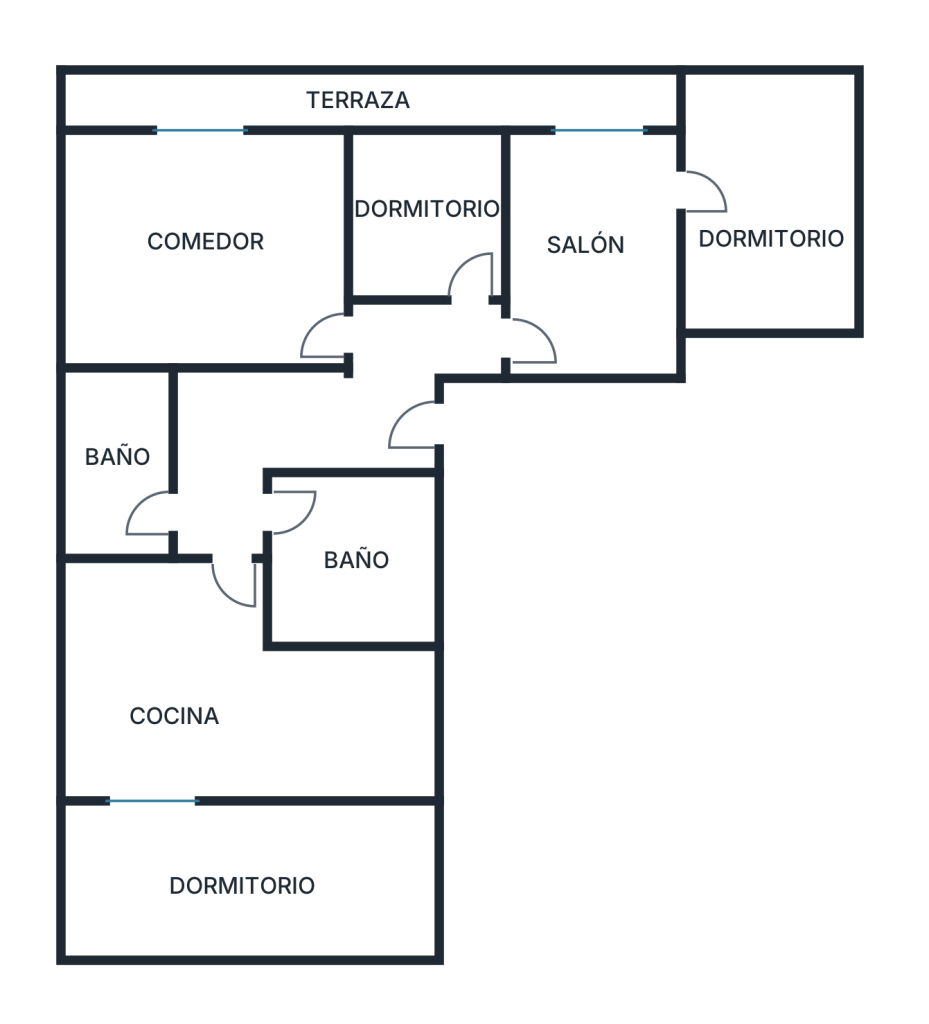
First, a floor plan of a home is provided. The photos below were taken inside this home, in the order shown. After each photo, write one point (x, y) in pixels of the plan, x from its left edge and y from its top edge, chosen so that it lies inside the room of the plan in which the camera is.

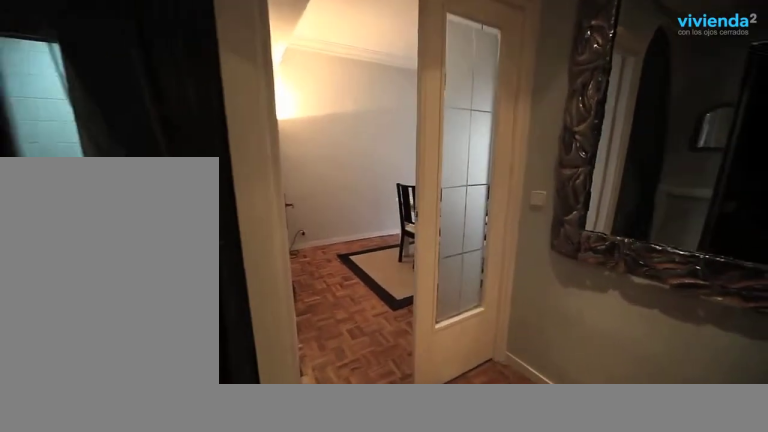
(389, 411)
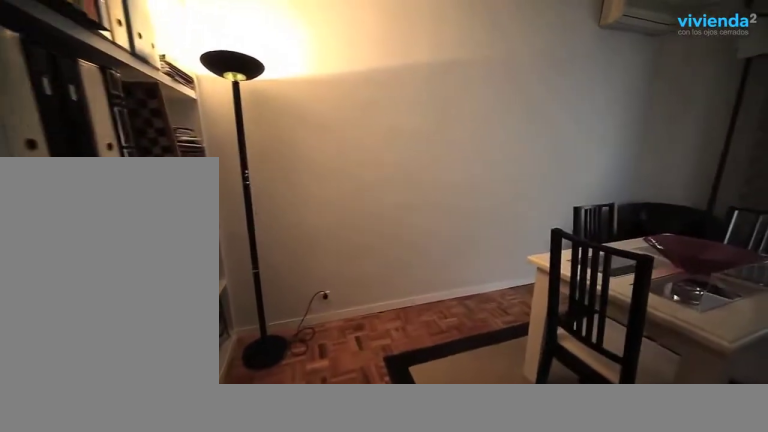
(230, 305)
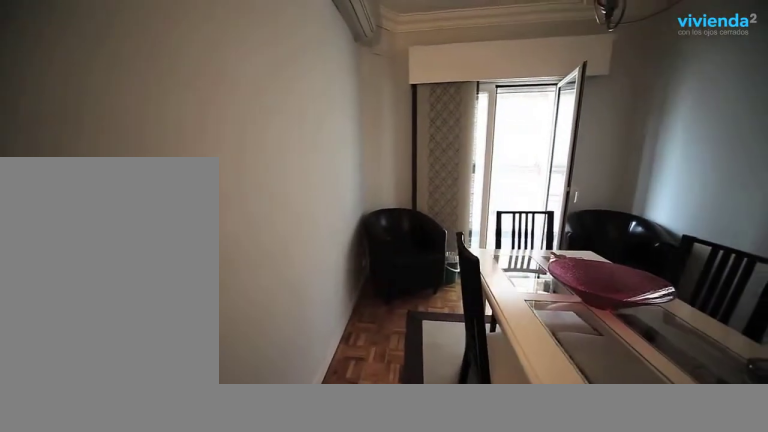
(231, 305)
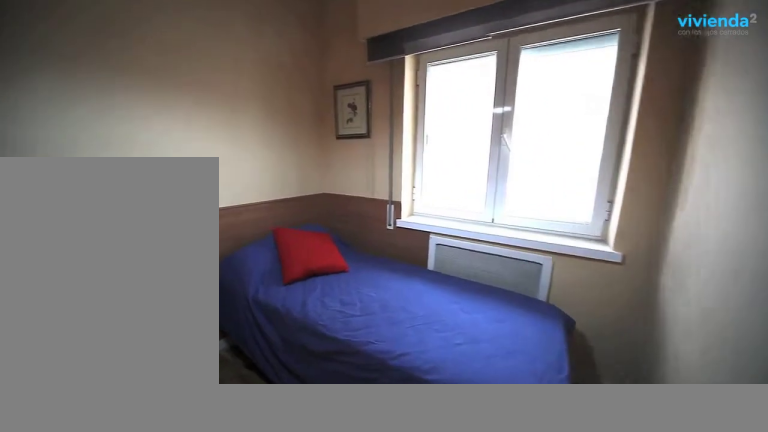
(426, 231)
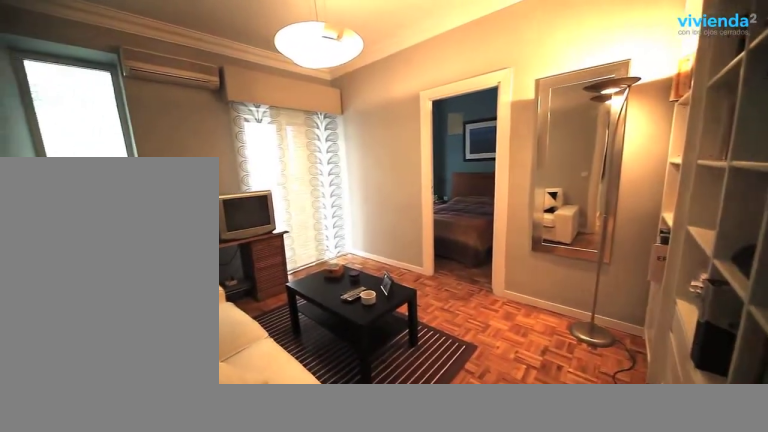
(626, 316)
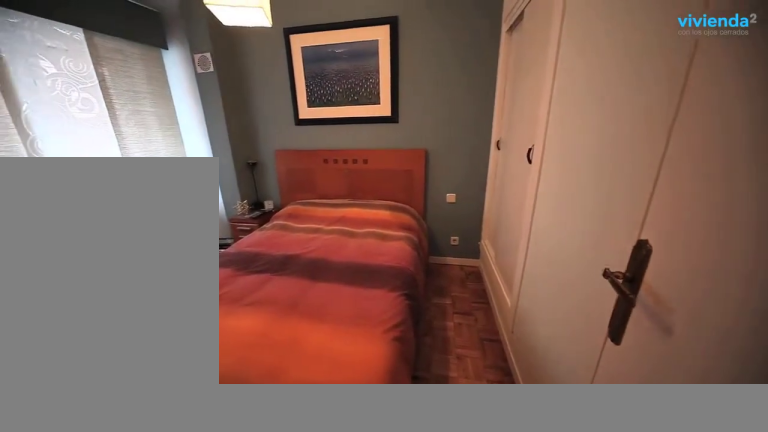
(762, 160)
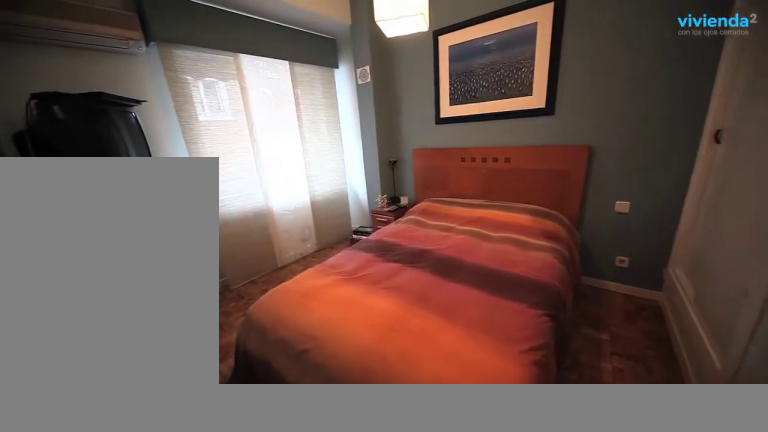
(762, 160)
